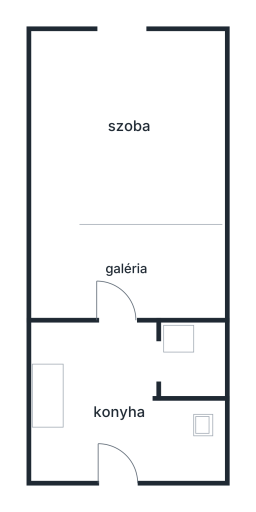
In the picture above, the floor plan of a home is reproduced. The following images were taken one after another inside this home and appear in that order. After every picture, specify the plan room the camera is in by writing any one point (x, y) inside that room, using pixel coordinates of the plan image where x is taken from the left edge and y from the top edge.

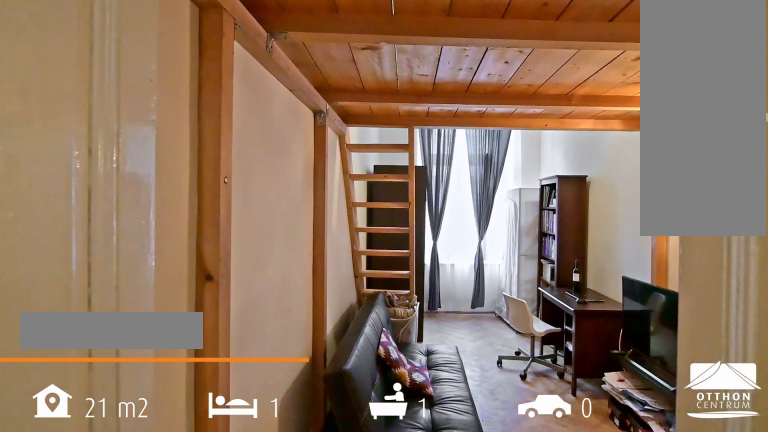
(132, 131)
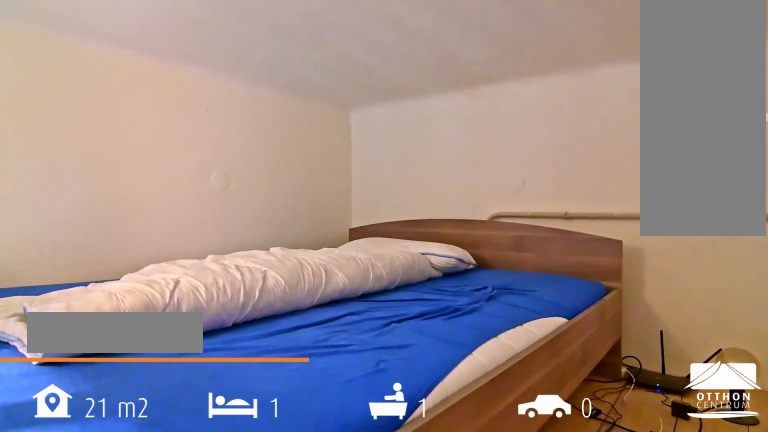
(127, 265)
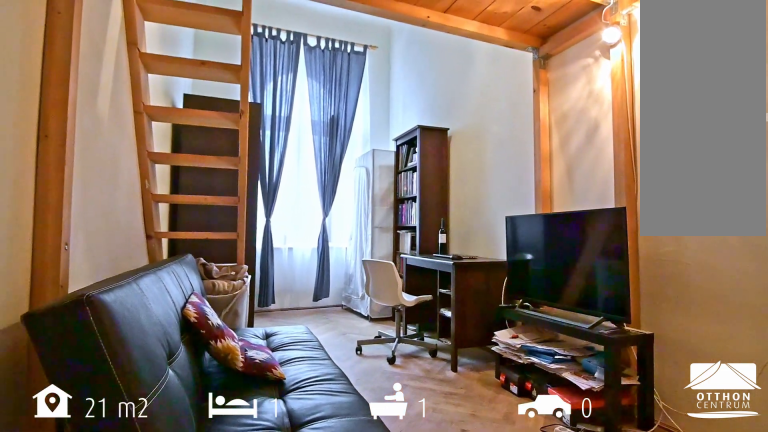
(132, 131)
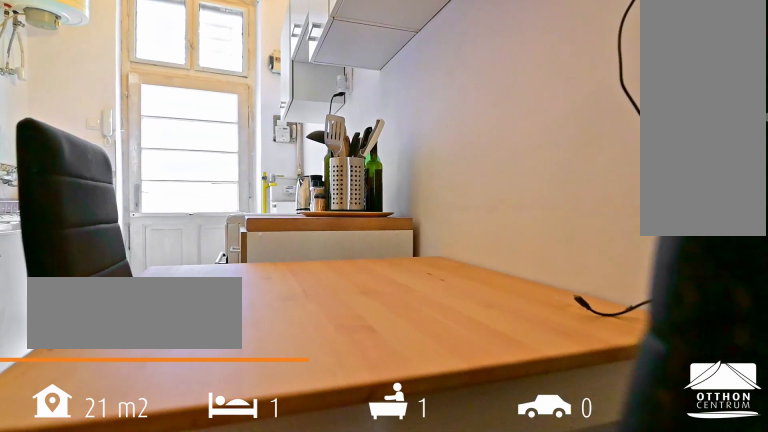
(111, 414)
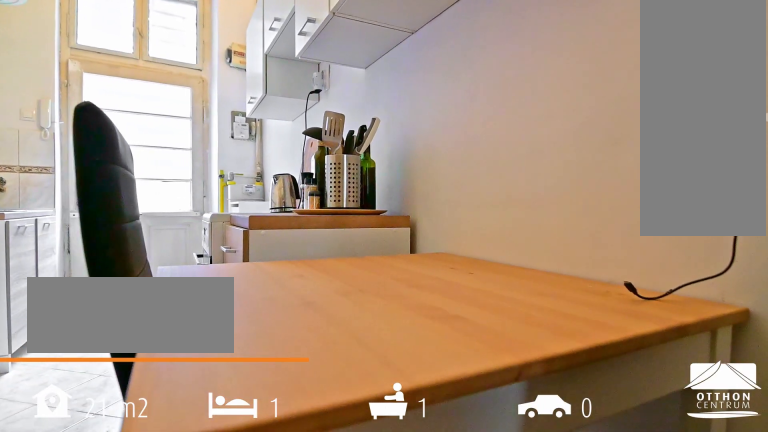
(111, 414)
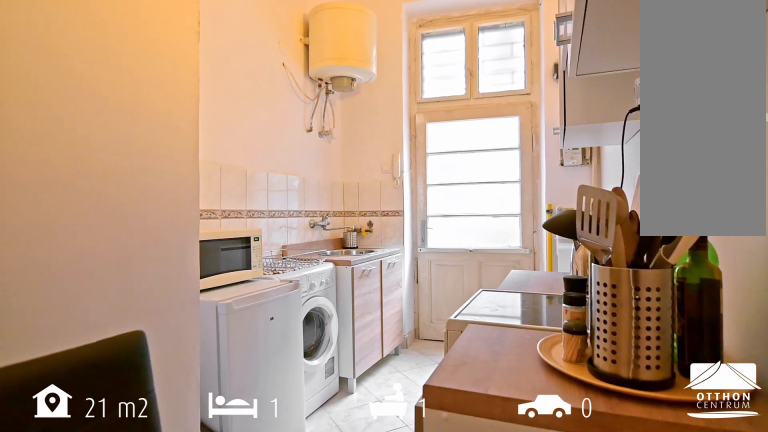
(111, 414)
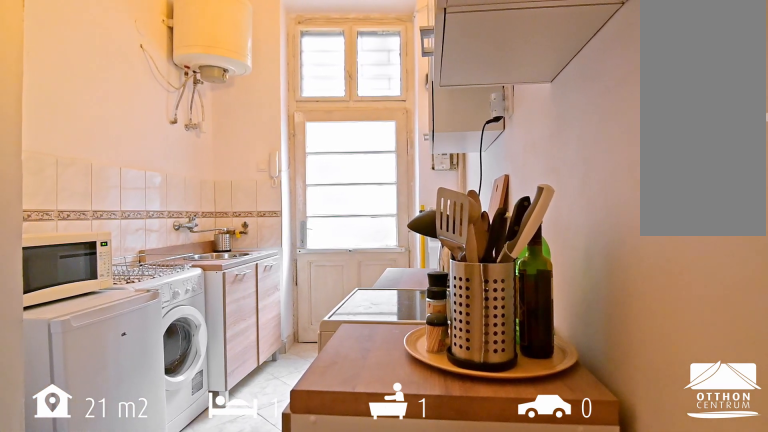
(111, 414)
